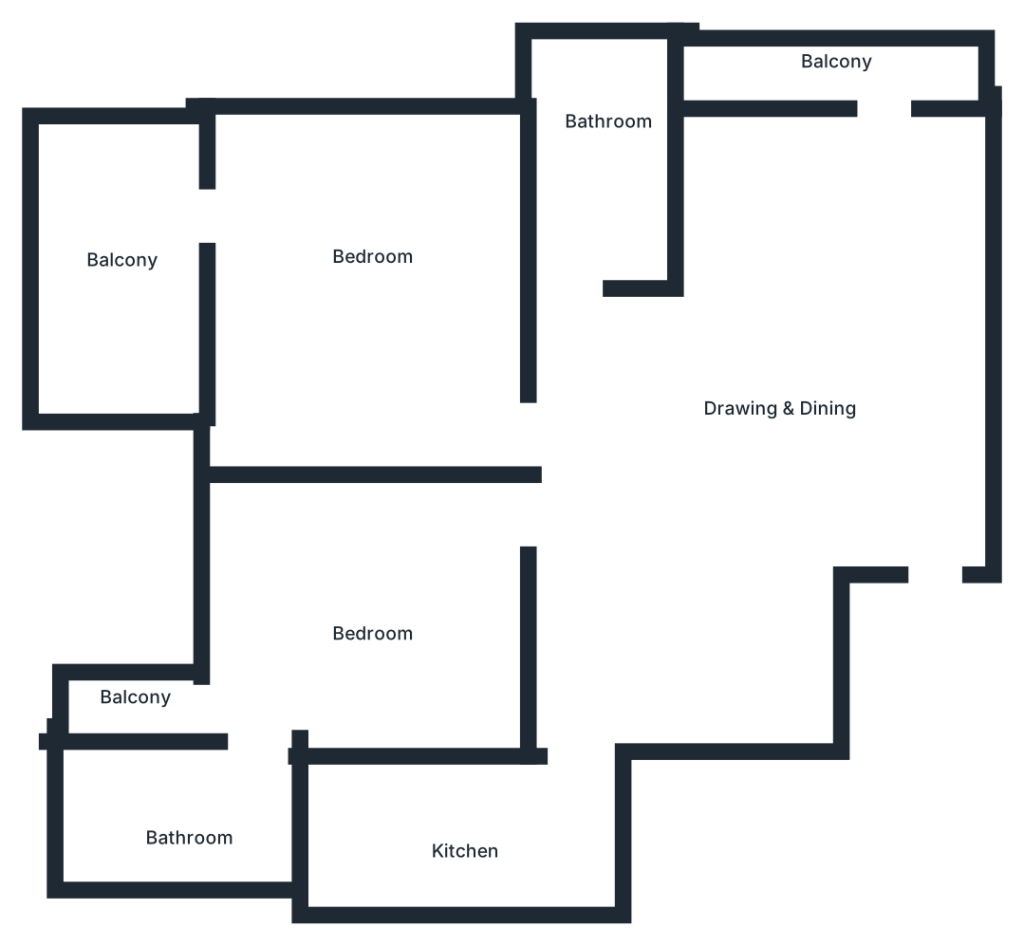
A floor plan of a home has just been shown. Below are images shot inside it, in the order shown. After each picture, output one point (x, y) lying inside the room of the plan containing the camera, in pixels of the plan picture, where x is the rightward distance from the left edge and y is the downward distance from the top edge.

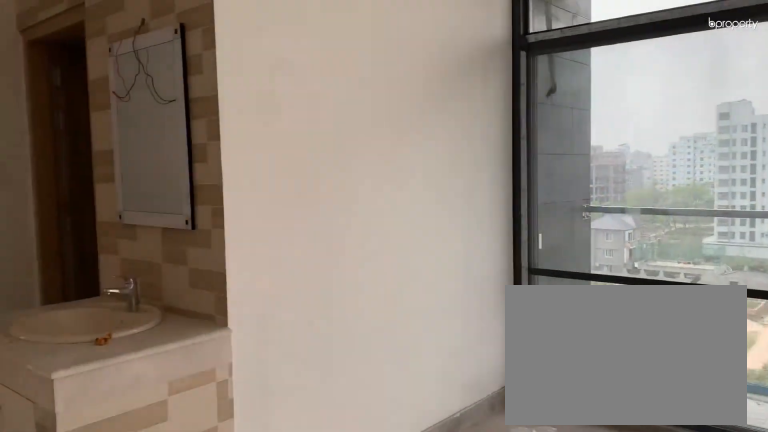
(786, 405)
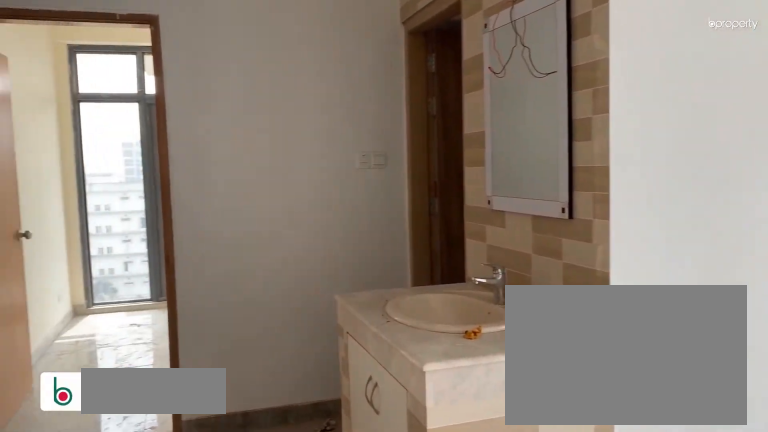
(786, 405)
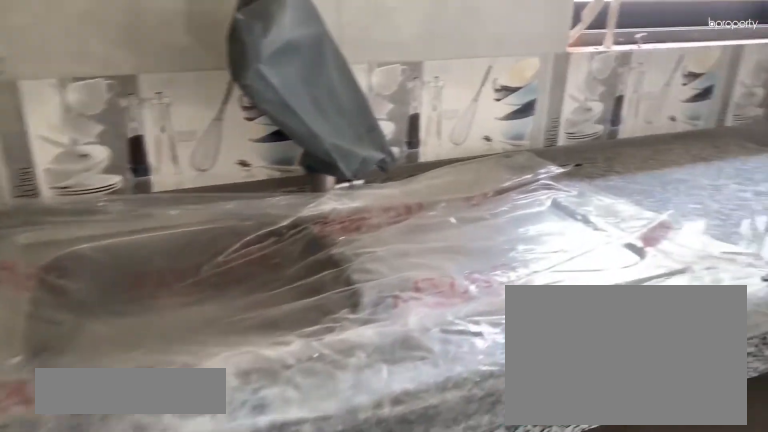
(485, 826)
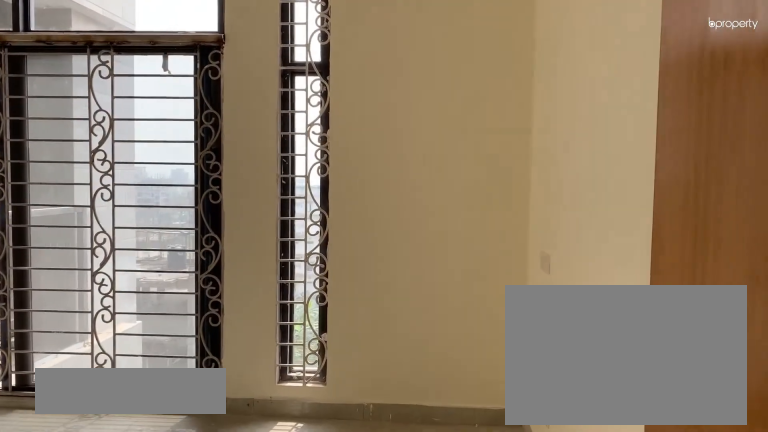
(377, 598)
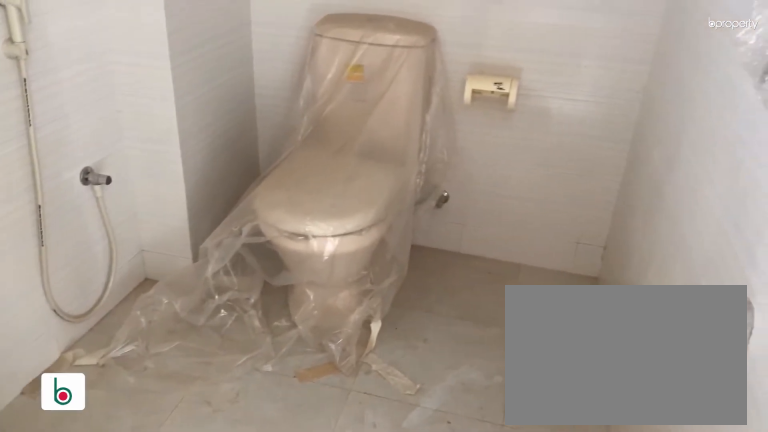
(184, 818)
